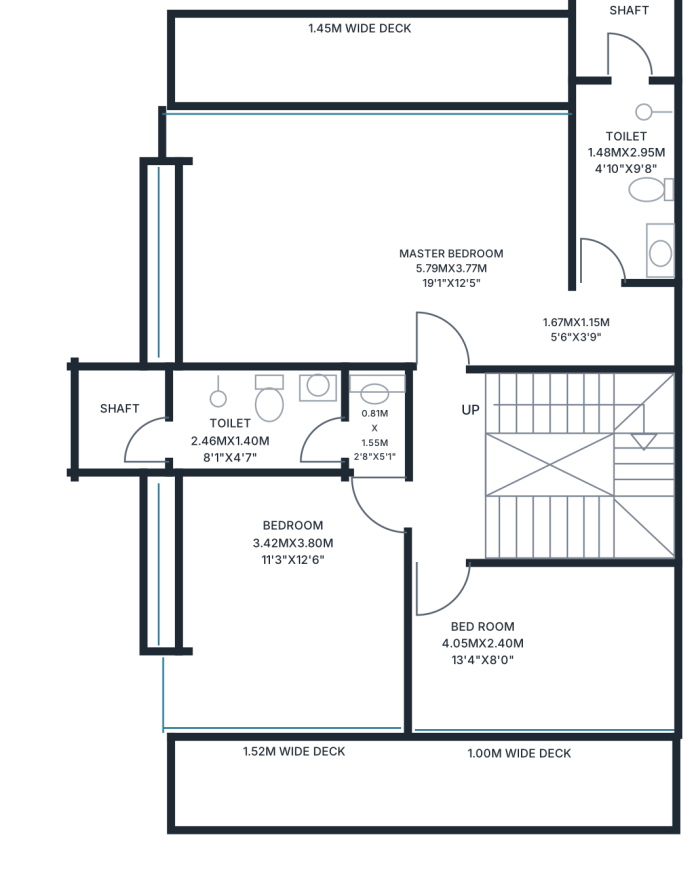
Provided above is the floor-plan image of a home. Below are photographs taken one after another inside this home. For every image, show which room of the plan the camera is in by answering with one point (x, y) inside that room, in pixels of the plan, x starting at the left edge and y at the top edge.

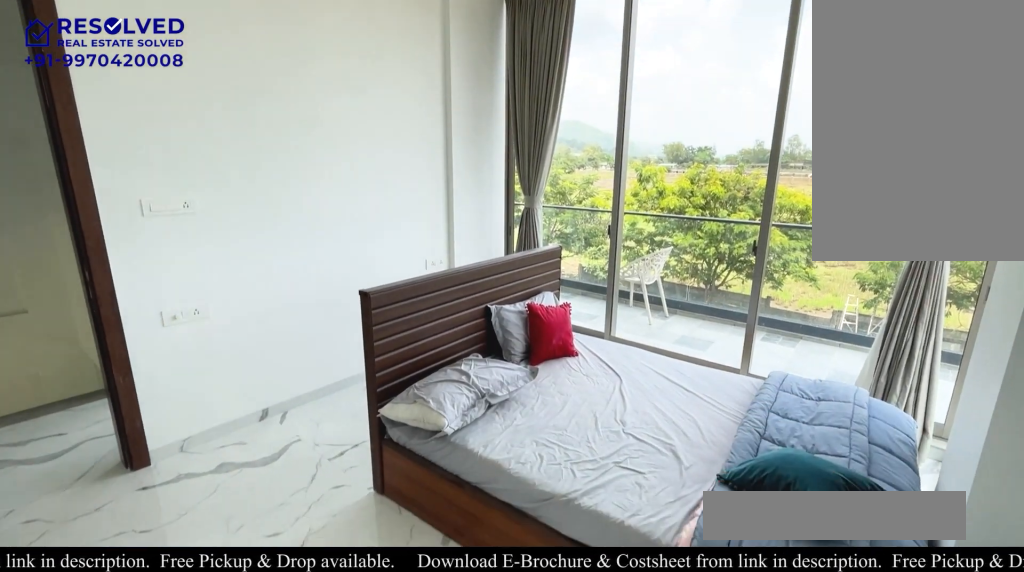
(296, 581)
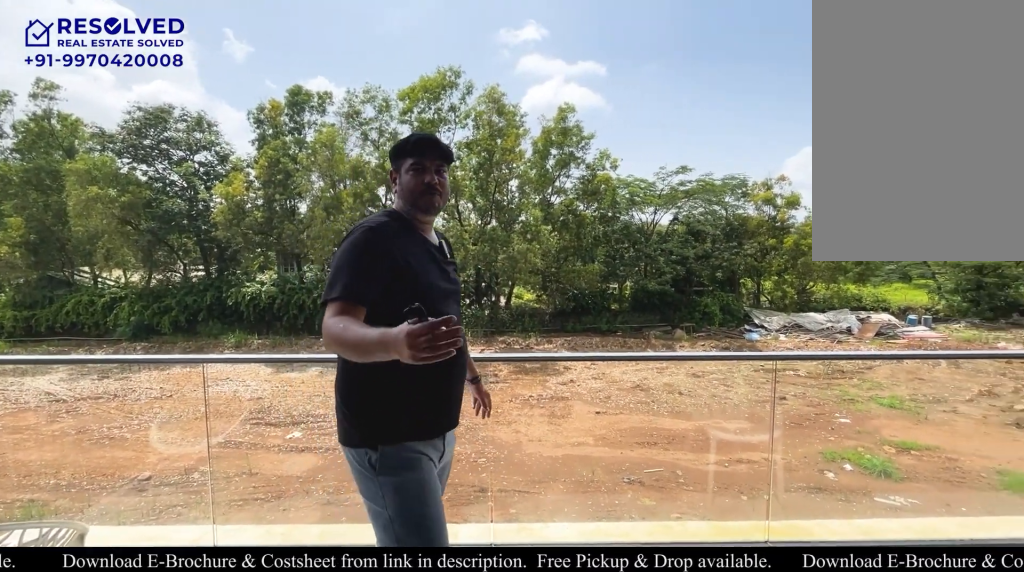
(371, 58)
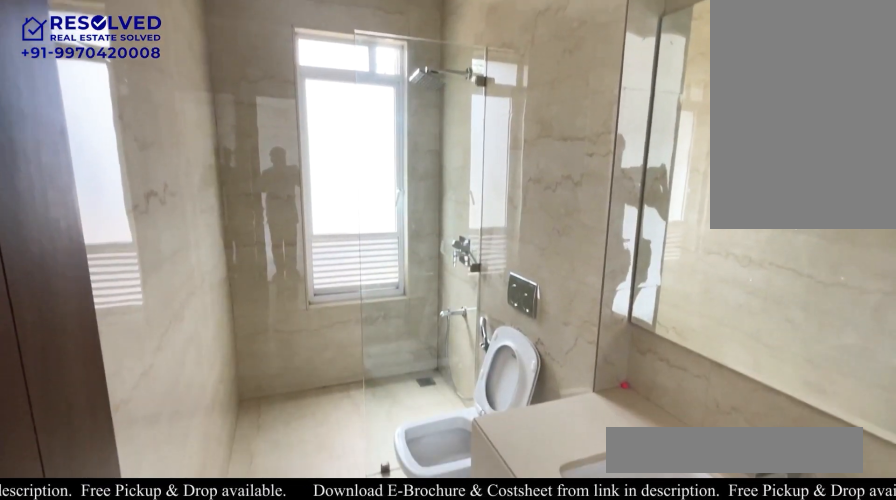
(625, 182)
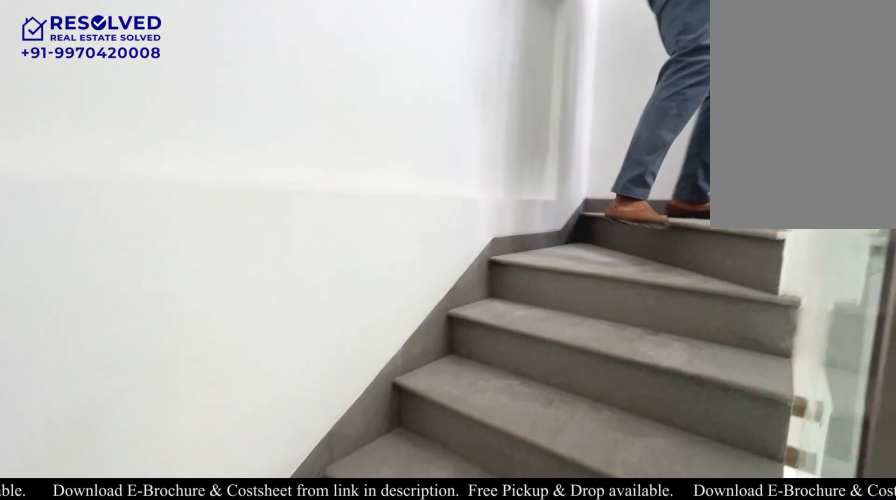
(578, 462)
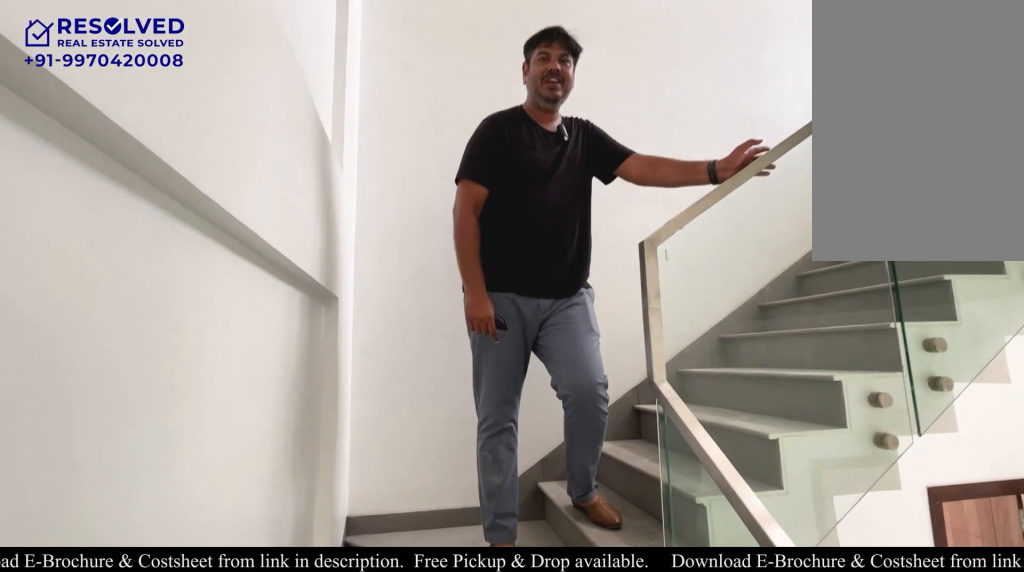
(578, 462)
